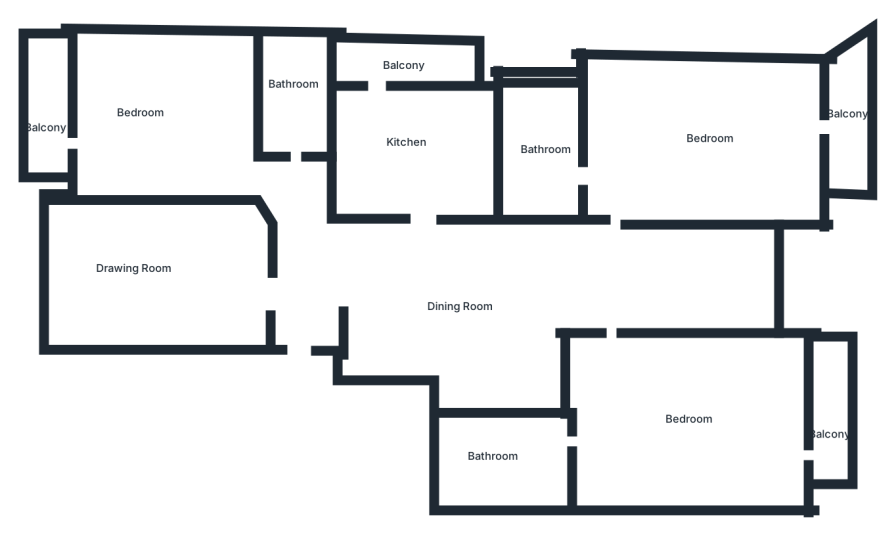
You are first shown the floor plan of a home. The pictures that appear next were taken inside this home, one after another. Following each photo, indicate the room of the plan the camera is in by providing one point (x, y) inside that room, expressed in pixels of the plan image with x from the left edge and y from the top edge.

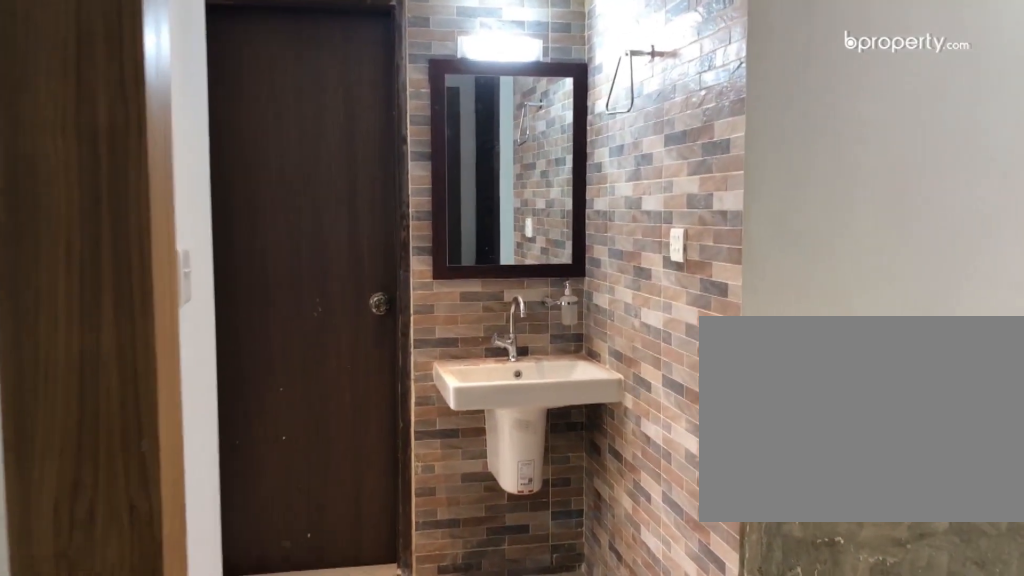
(299, 291)
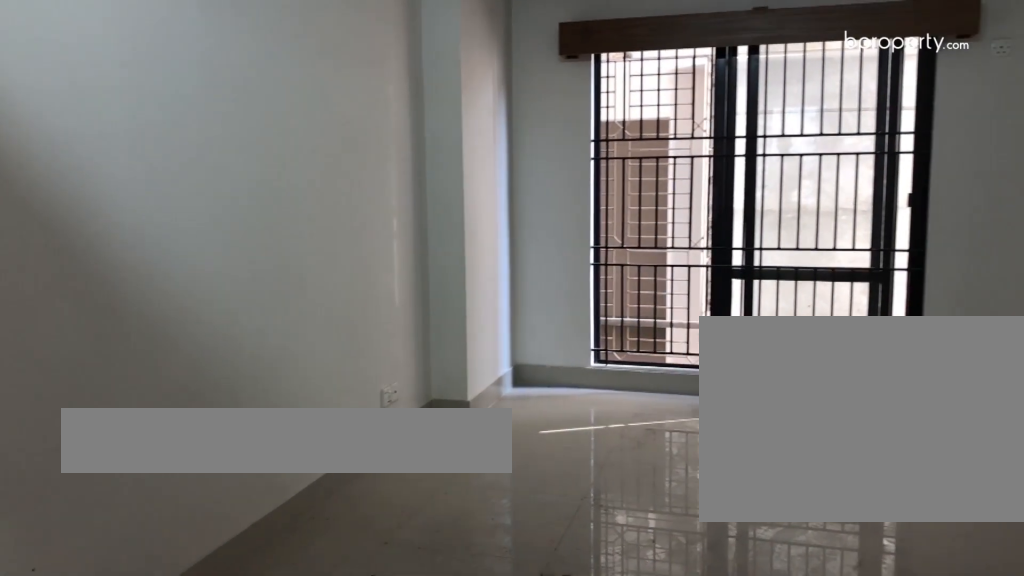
(299, 291)
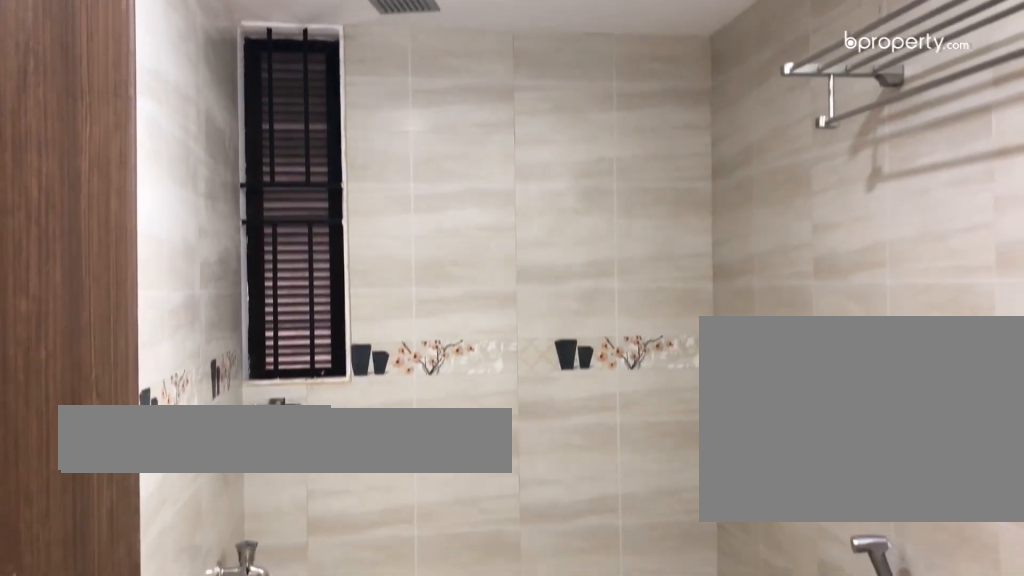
(300, 113)
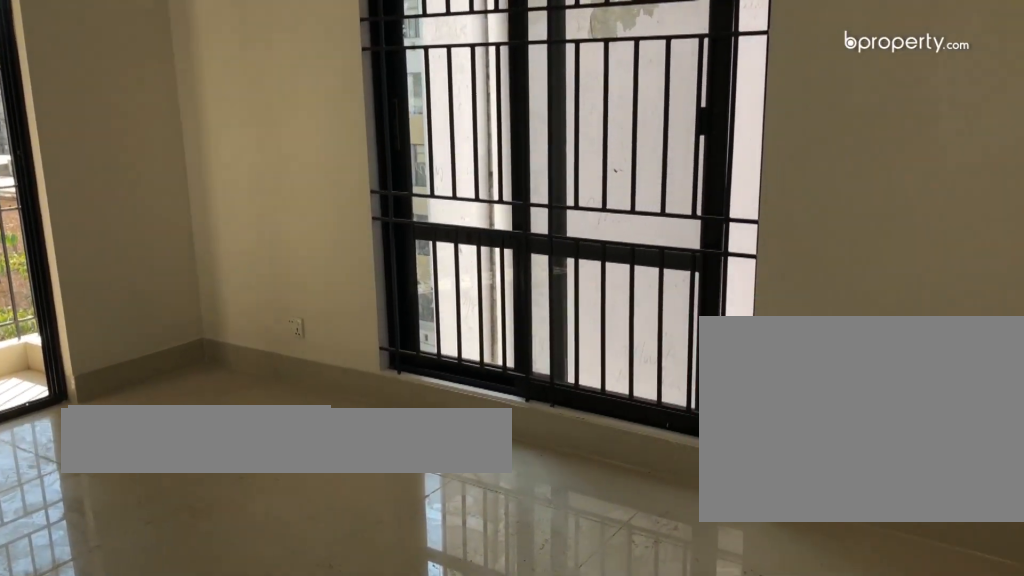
(161, 125)
